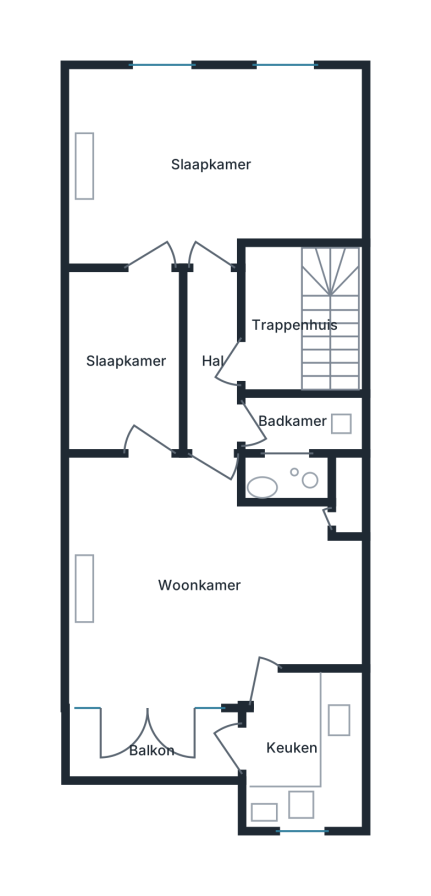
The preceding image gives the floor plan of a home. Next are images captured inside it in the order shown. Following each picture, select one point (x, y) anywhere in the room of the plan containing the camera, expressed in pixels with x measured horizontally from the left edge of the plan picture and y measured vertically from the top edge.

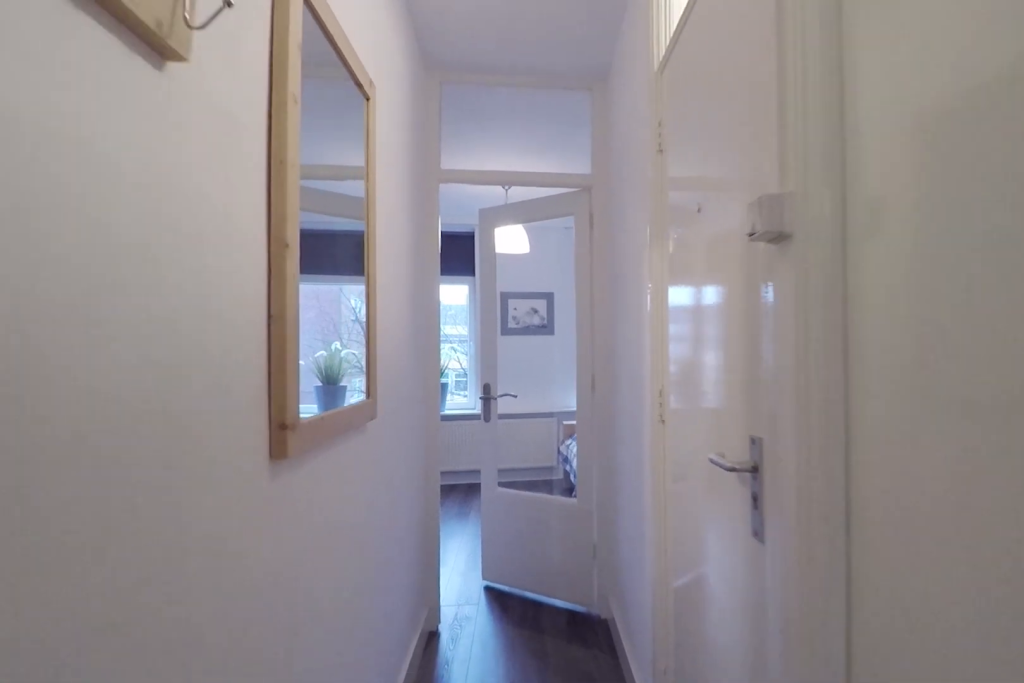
(212, 361)
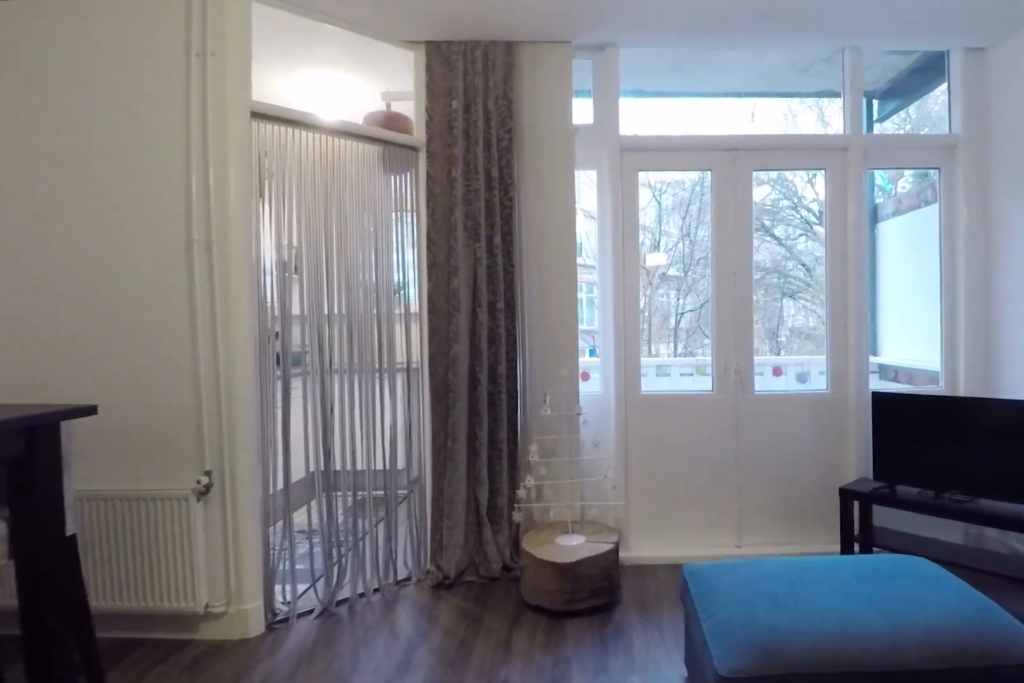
(202, 583)
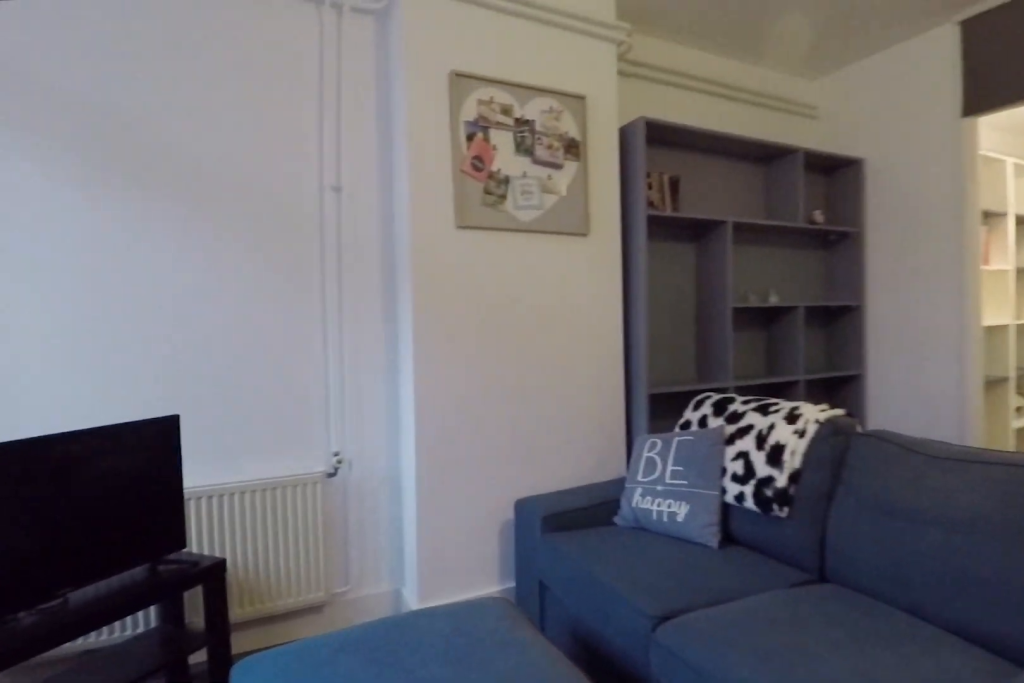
(202, 583)
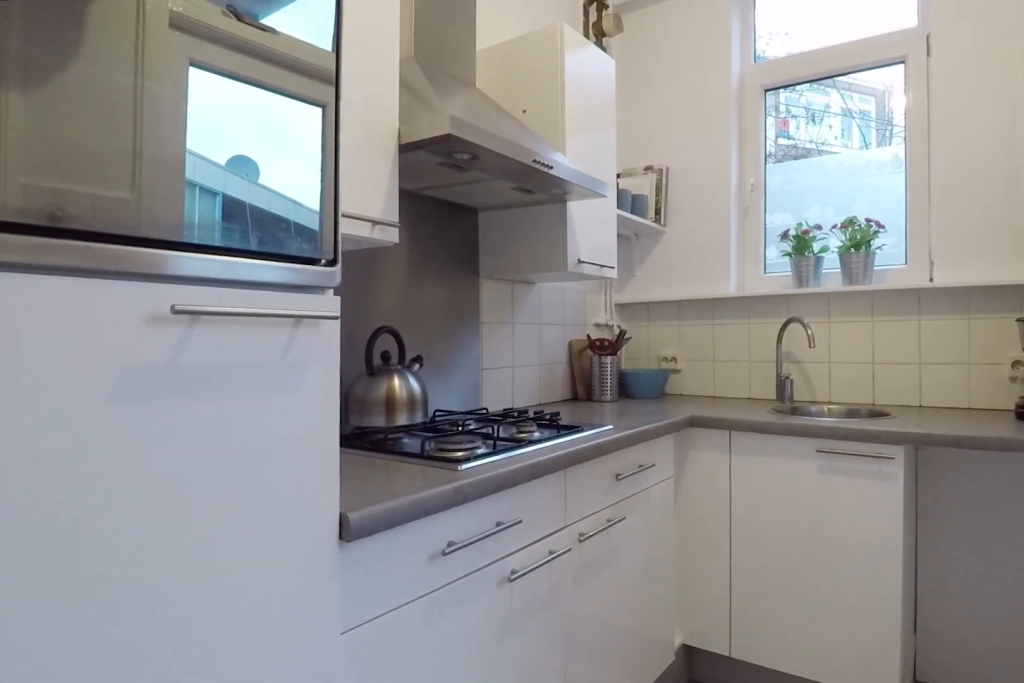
(304, 750)
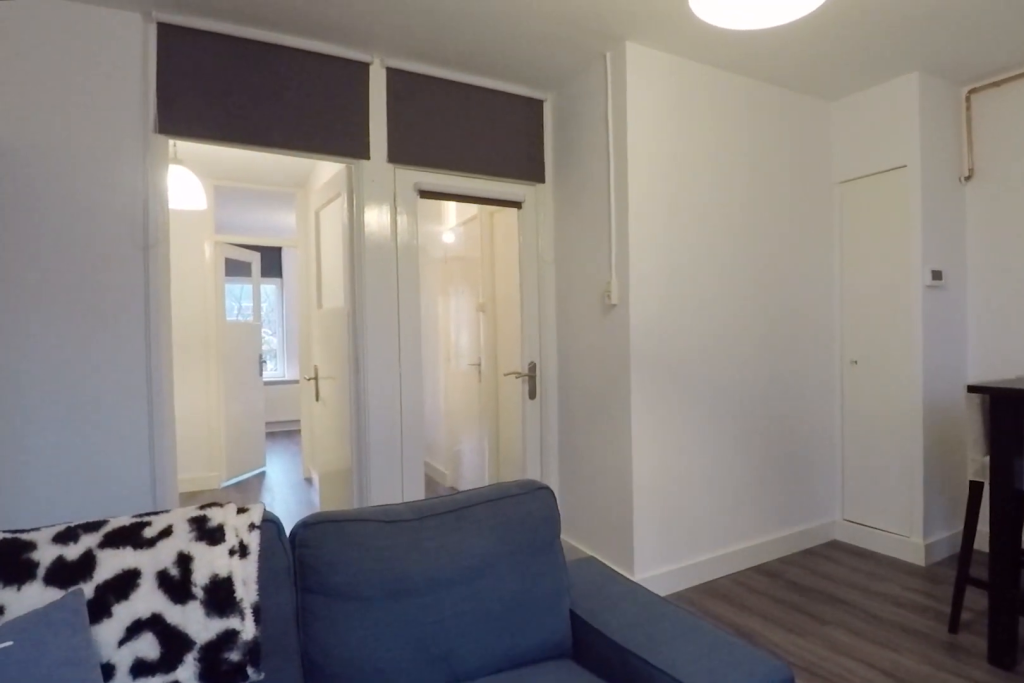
(202, 583)
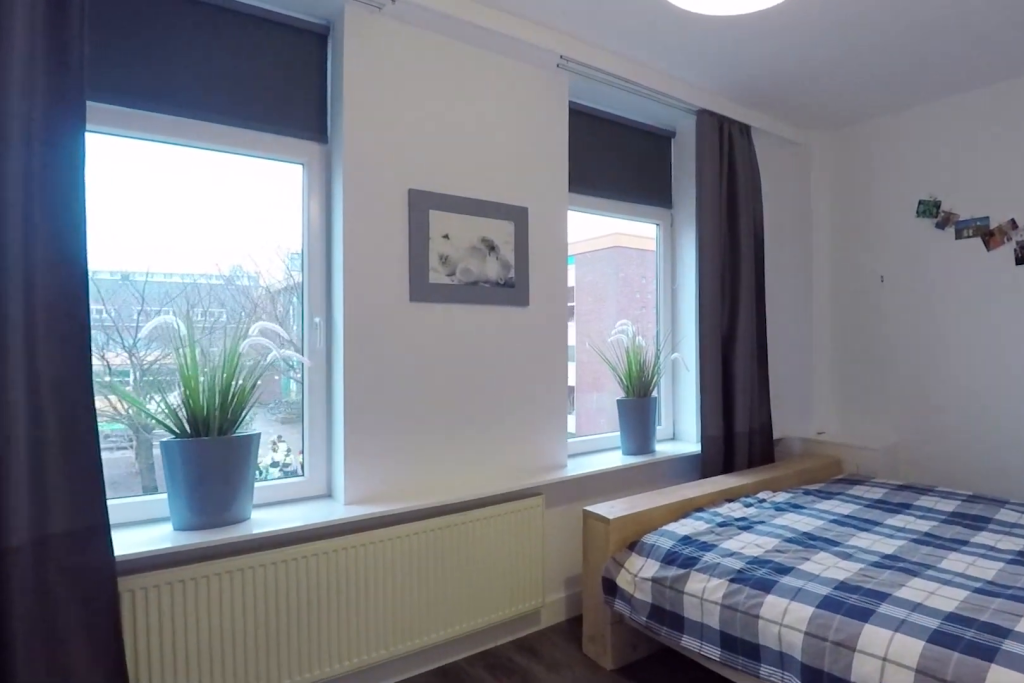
(214, 163)
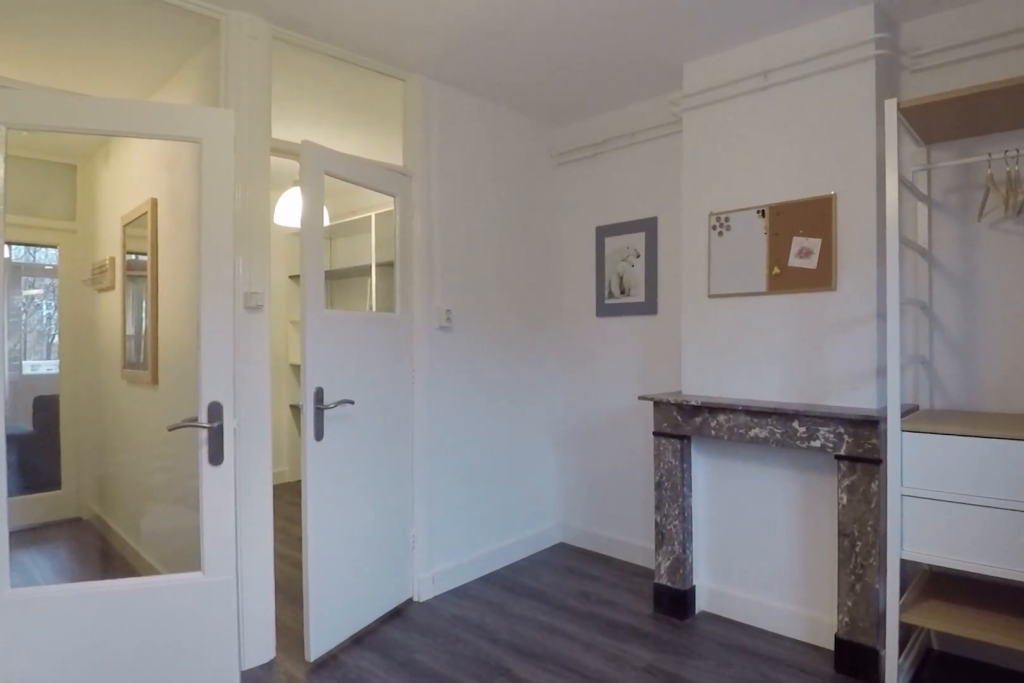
(214, 163)
